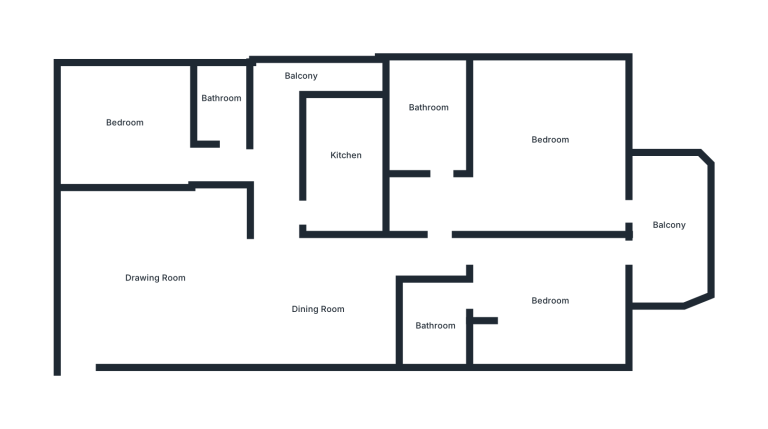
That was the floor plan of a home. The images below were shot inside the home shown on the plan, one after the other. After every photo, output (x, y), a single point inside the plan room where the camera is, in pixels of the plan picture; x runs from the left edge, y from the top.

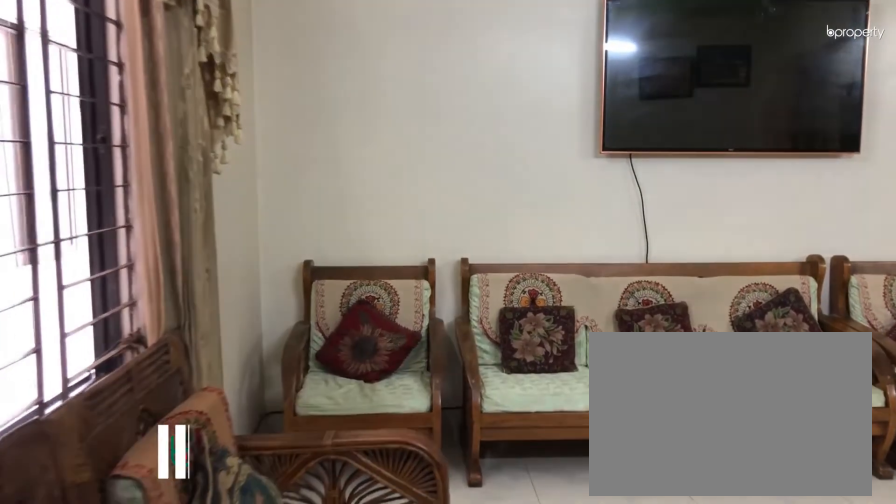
(114, 276)
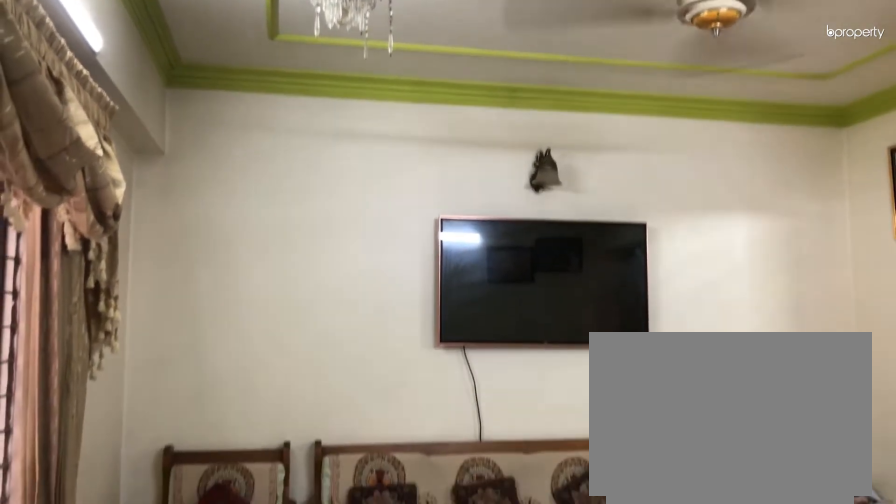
(157, 274)
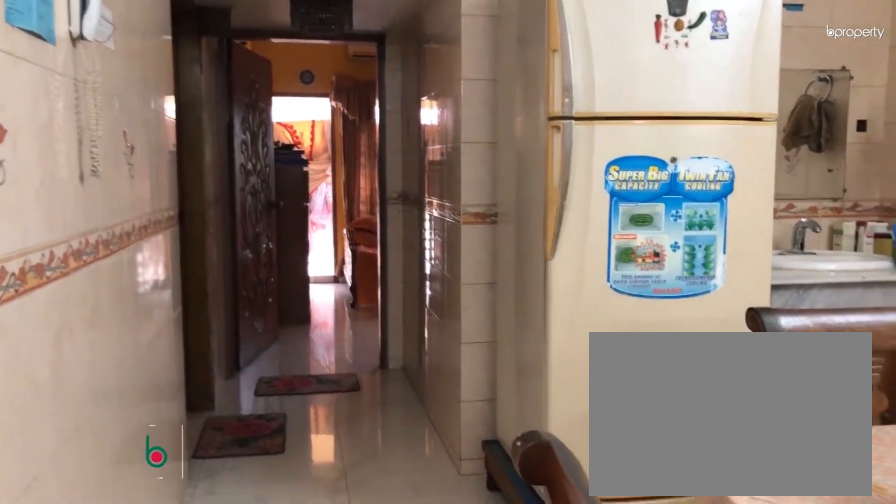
(322, 305)
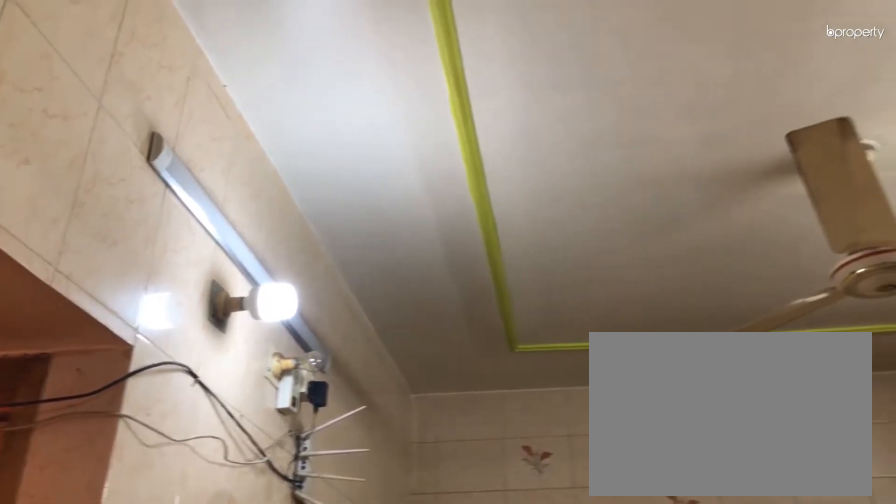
(322, 306)
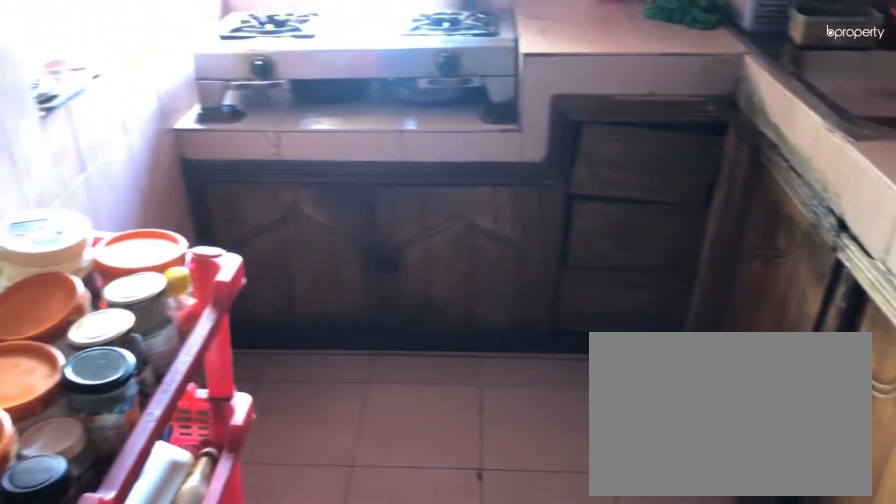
(343, 157)
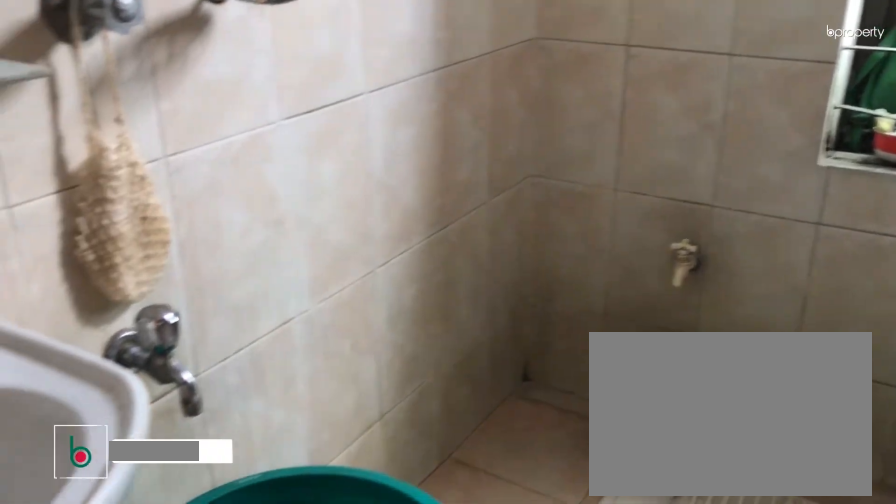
(219, 103)
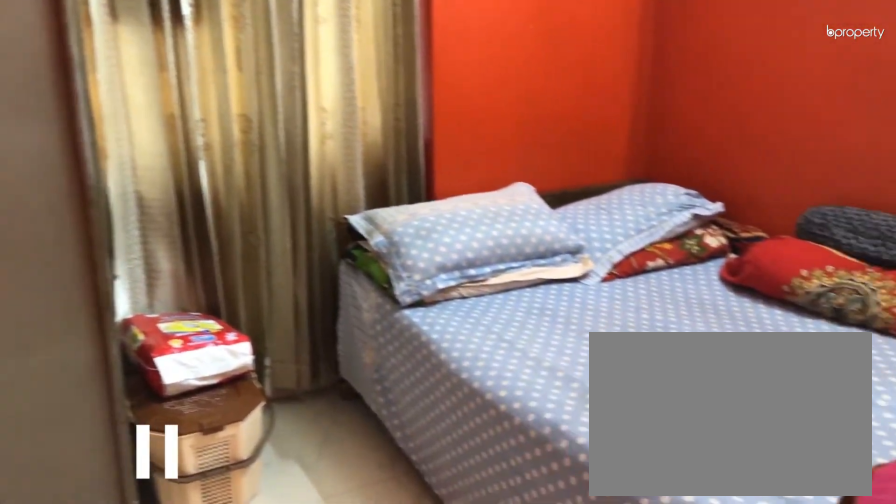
(125, 132)
